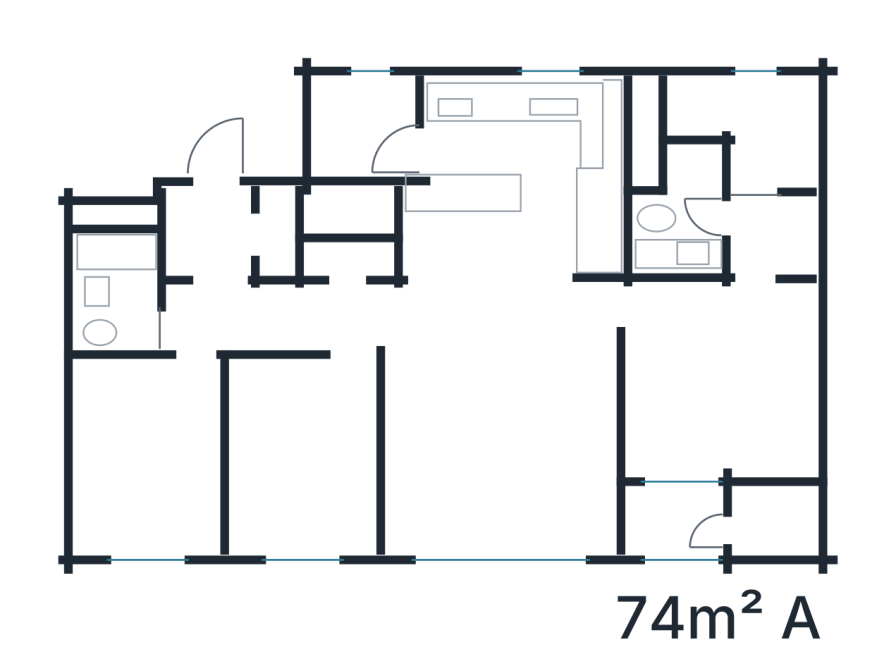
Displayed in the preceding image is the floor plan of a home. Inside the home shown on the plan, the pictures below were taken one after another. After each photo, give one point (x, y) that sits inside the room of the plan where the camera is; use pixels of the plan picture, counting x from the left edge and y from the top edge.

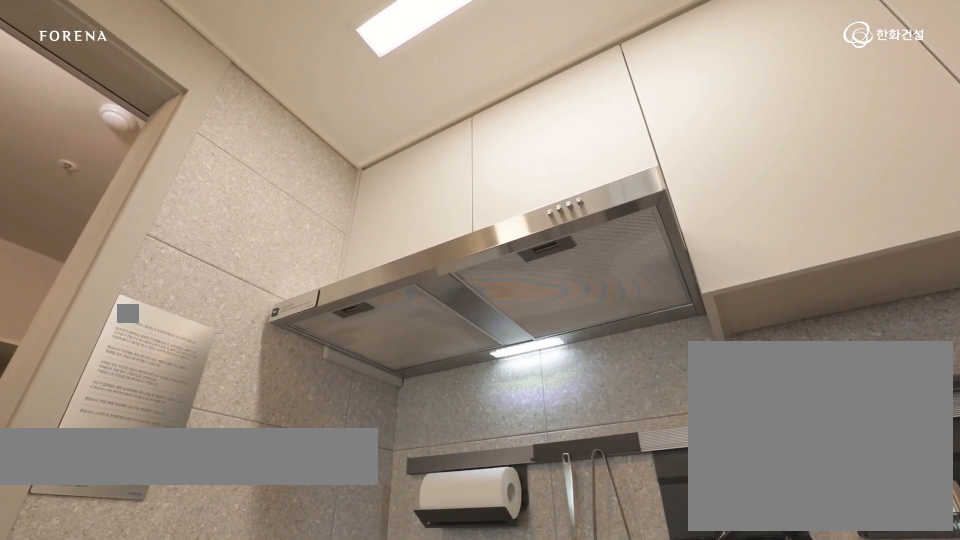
(492, 251)
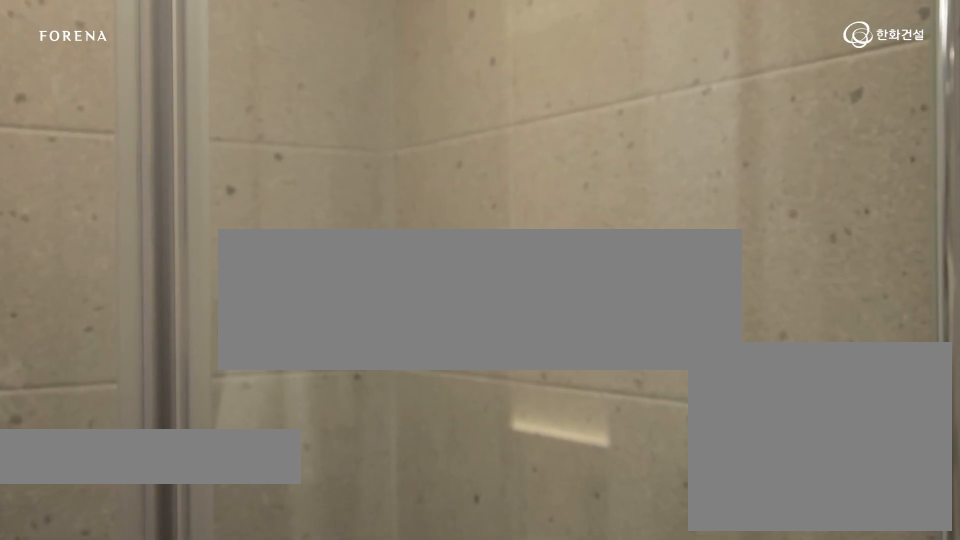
(711, 219)
